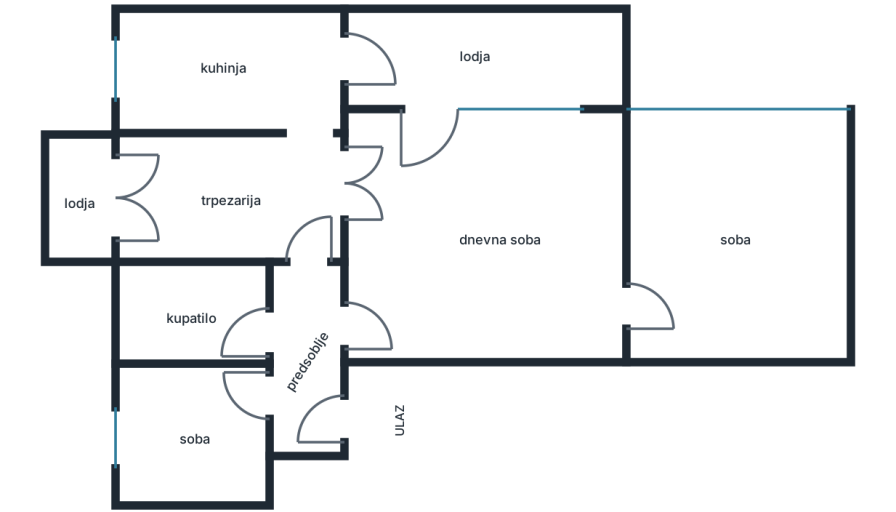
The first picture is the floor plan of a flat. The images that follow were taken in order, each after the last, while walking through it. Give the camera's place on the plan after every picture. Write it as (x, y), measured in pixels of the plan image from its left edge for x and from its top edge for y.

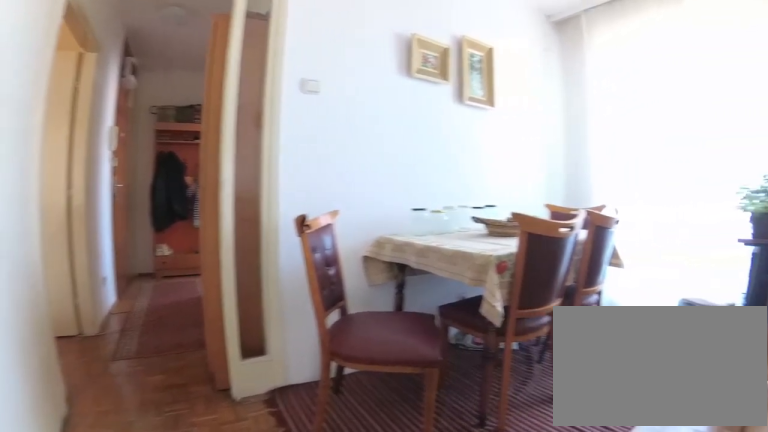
(318, 142)
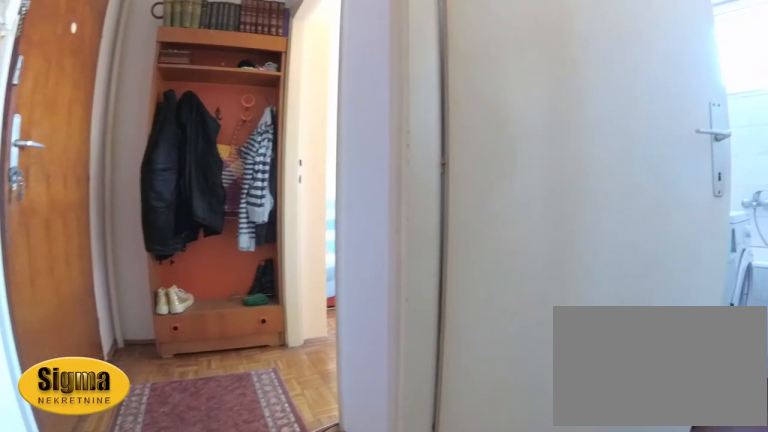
(305, 273)
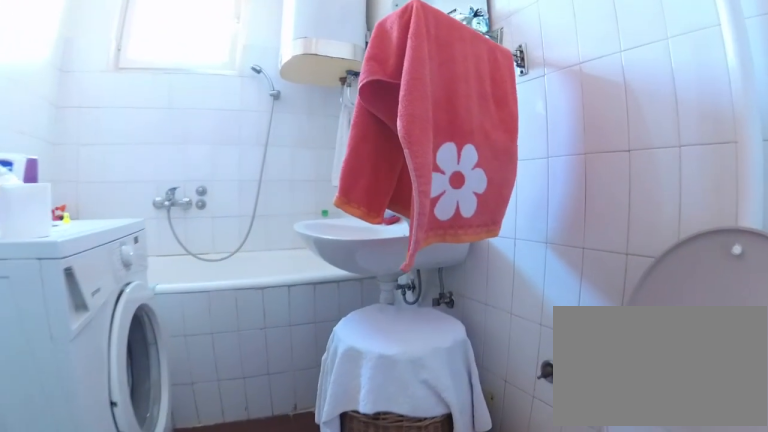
(282, 313)
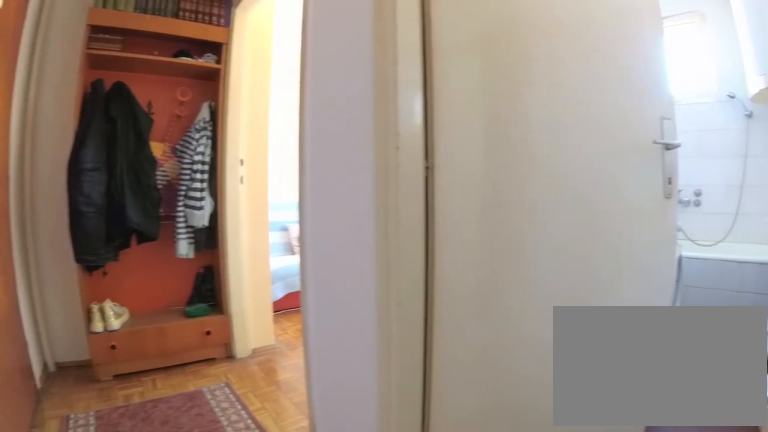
(303, 295)
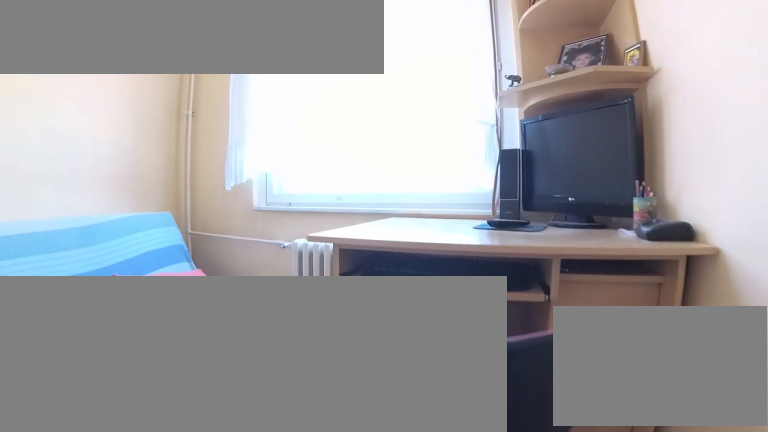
(250, 412)
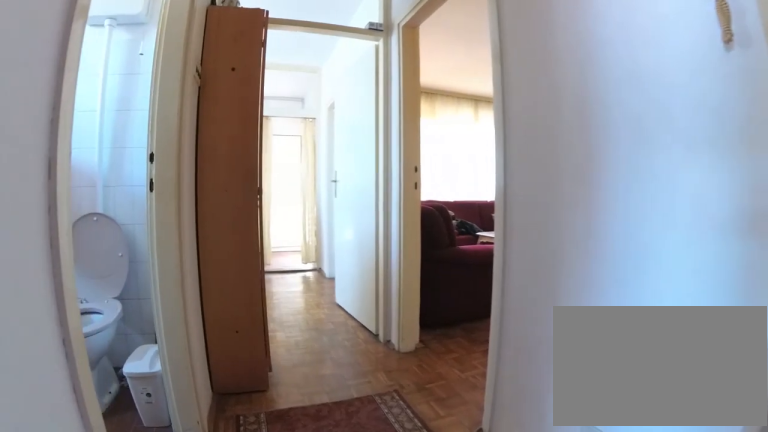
(310, 424)
